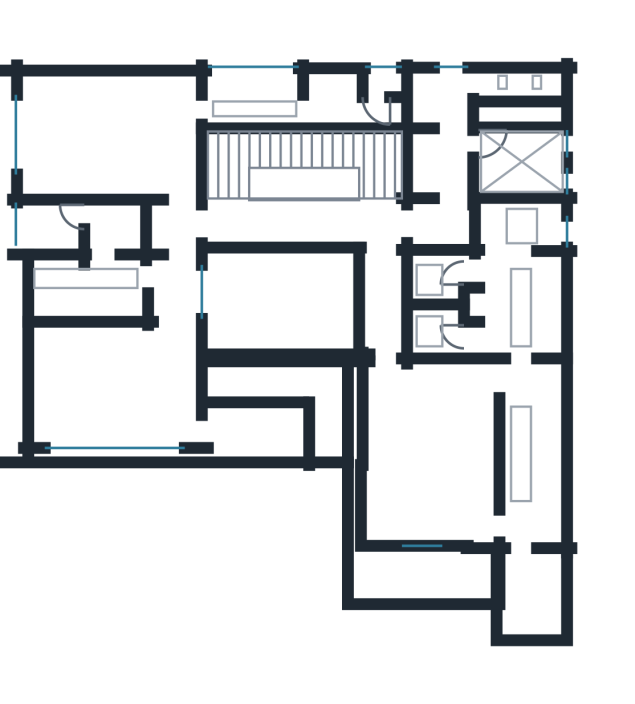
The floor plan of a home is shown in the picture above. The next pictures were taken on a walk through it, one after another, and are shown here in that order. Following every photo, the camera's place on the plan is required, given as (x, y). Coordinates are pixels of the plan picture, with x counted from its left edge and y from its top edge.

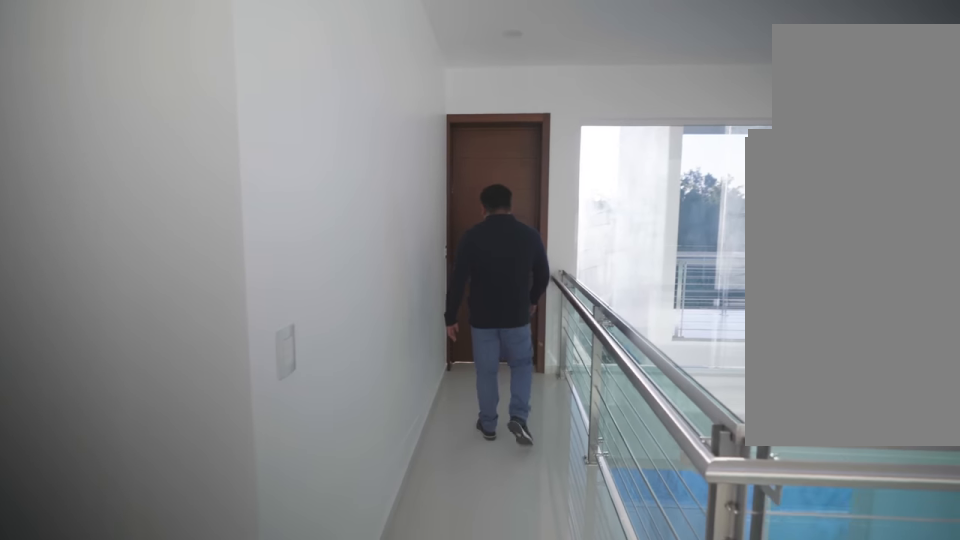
(381, 293)
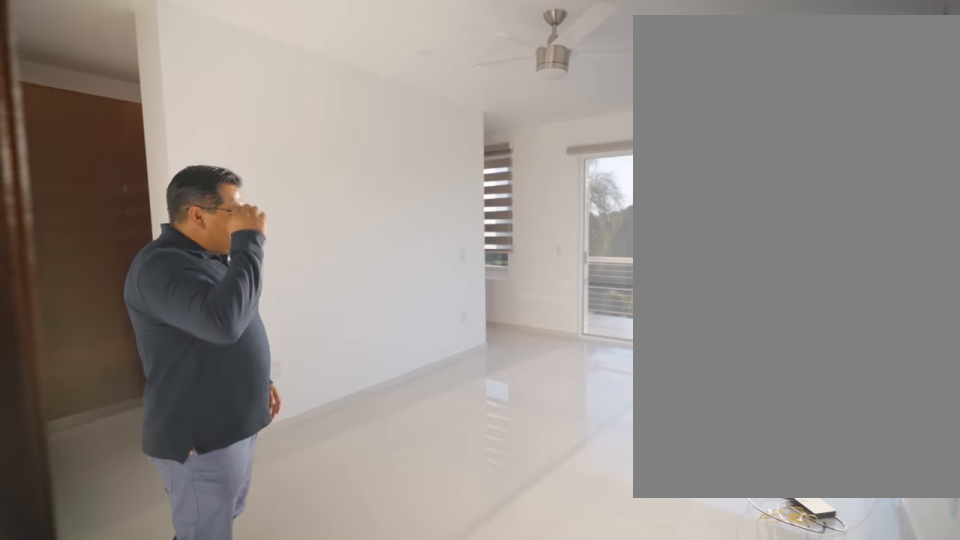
(387, 392)
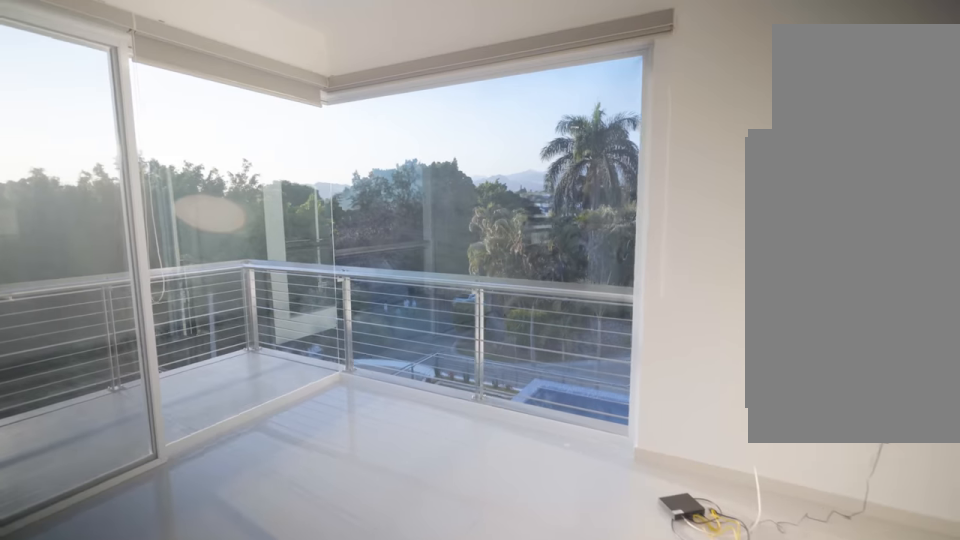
(409, 479)
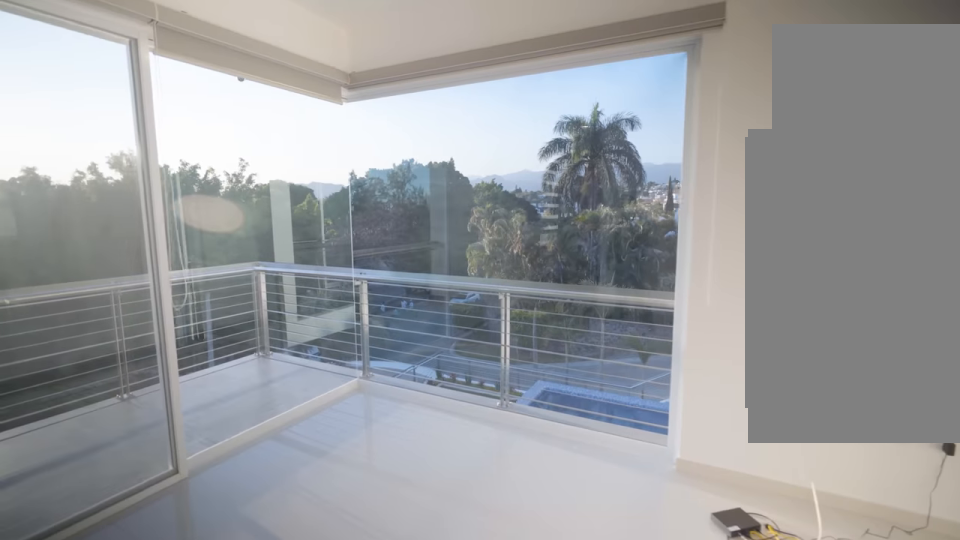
(409, 479)
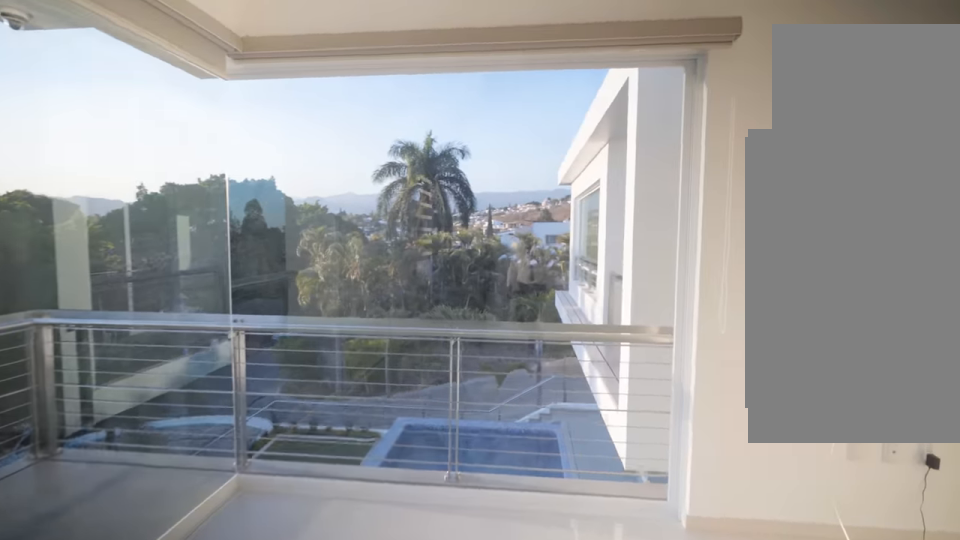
(404, 502)
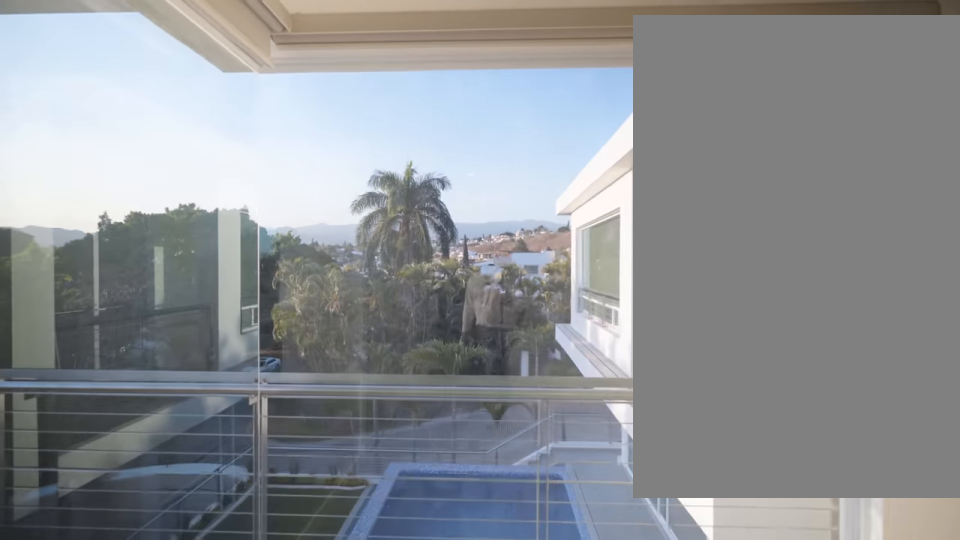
(404, 502)
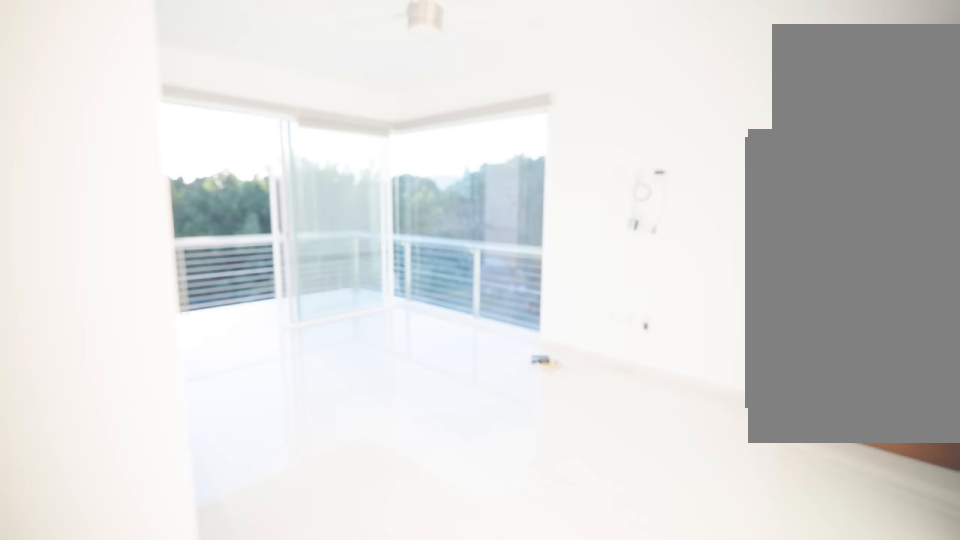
(480, 386)
